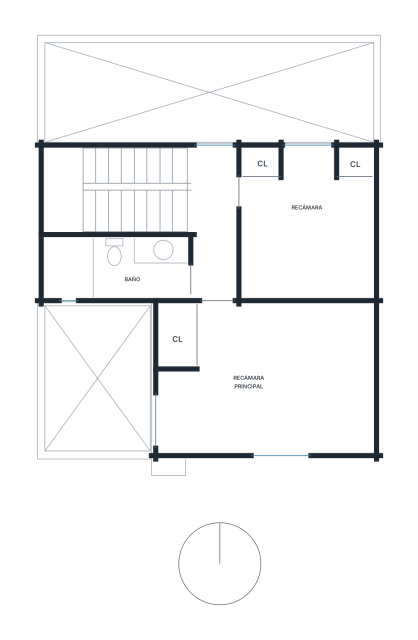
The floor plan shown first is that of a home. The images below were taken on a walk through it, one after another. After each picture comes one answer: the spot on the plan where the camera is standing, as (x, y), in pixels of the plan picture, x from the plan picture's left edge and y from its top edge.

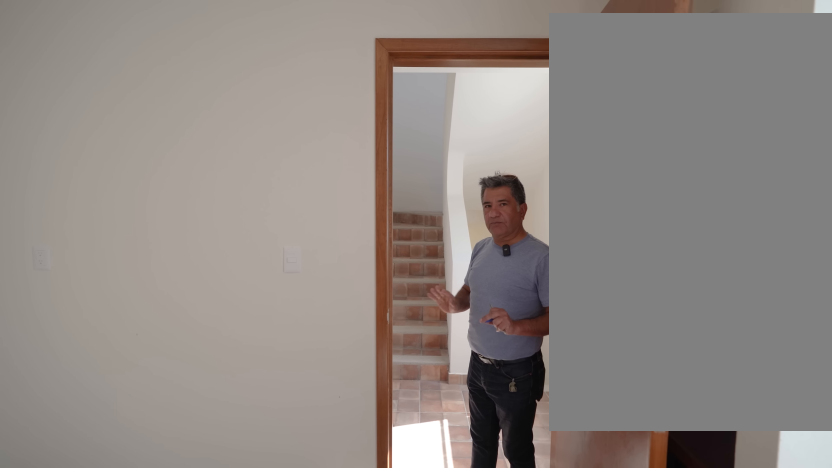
(351, 200)
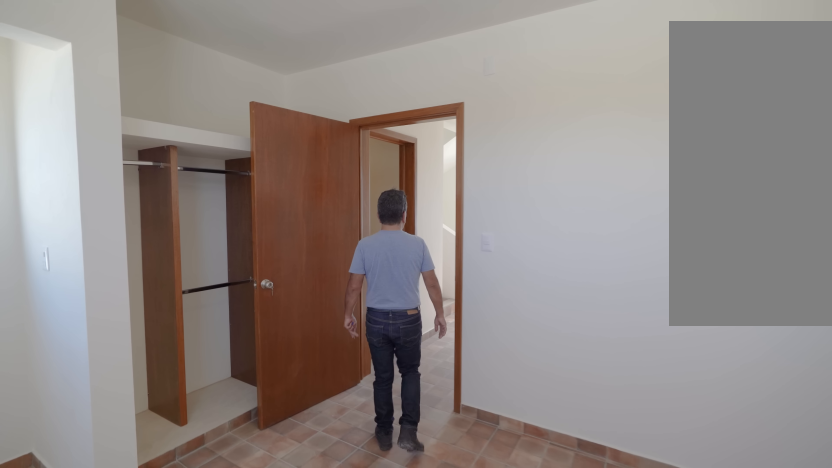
(293, 388)
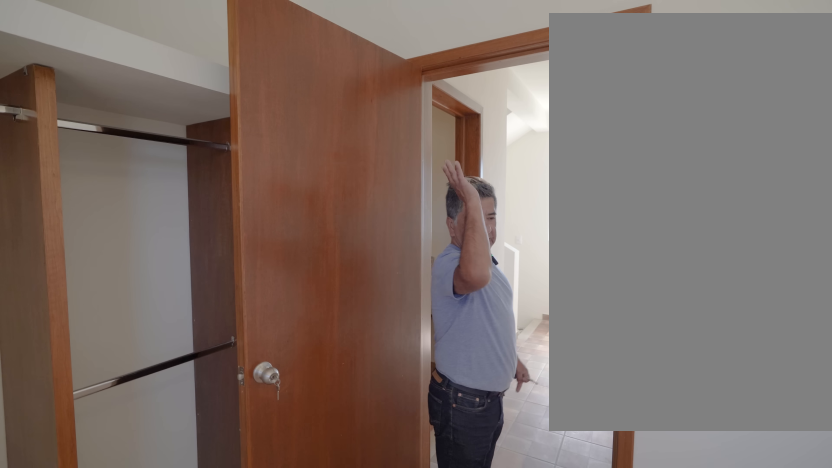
(293, 388)
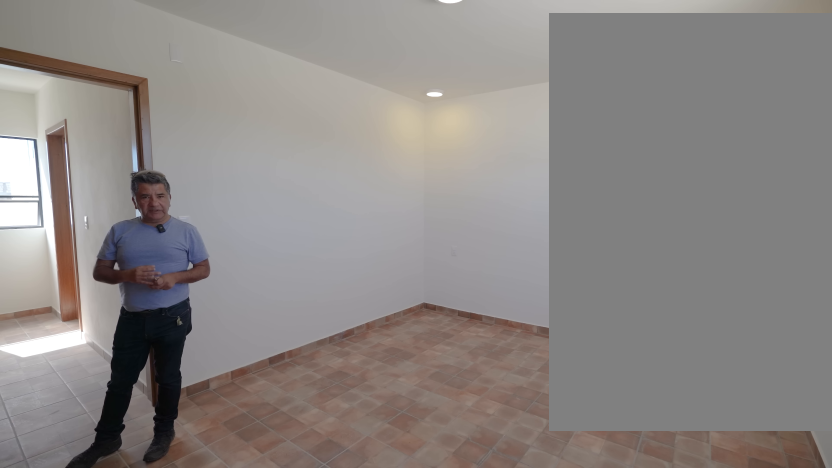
(219, 372)
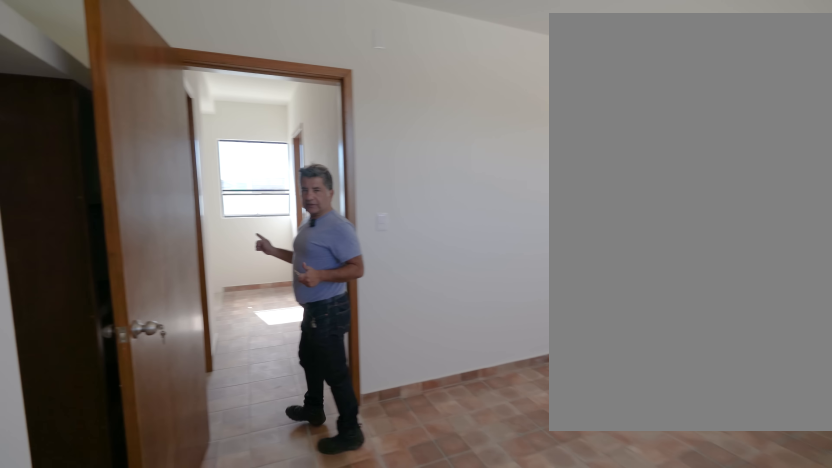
(219, 372)
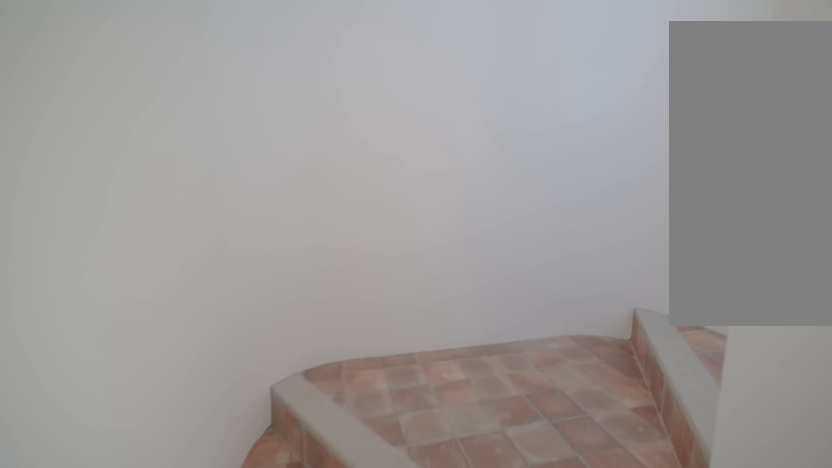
(181, 211)
